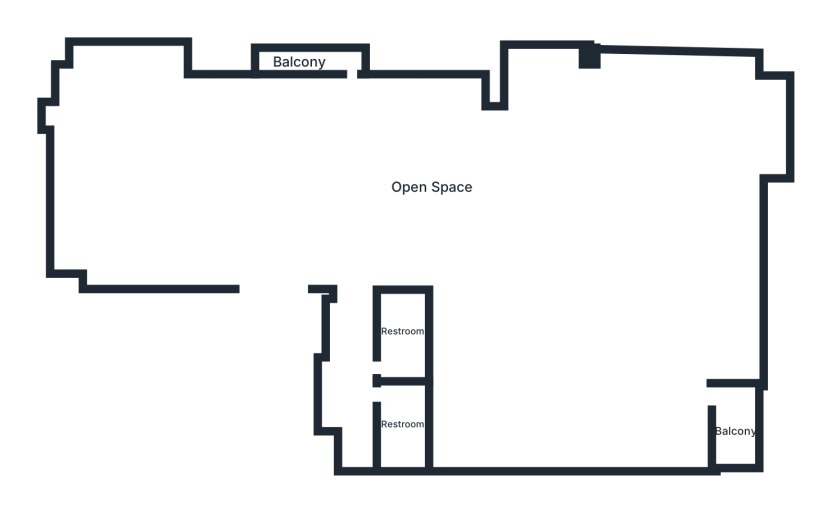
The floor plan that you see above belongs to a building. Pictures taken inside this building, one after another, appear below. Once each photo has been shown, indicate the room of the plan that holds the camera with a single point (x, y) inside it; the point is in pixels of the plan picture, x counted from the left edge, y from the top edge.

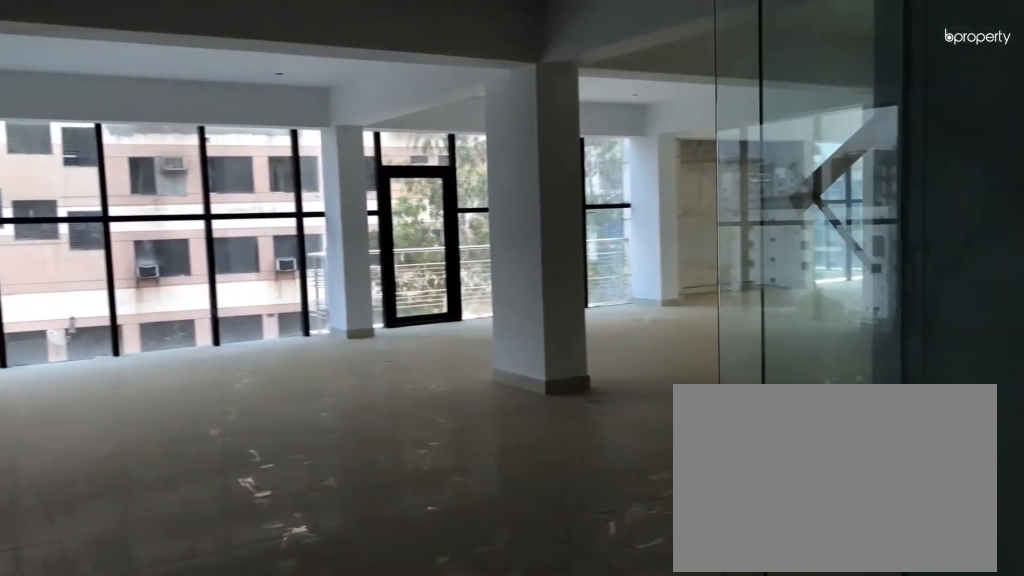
(293, 229)
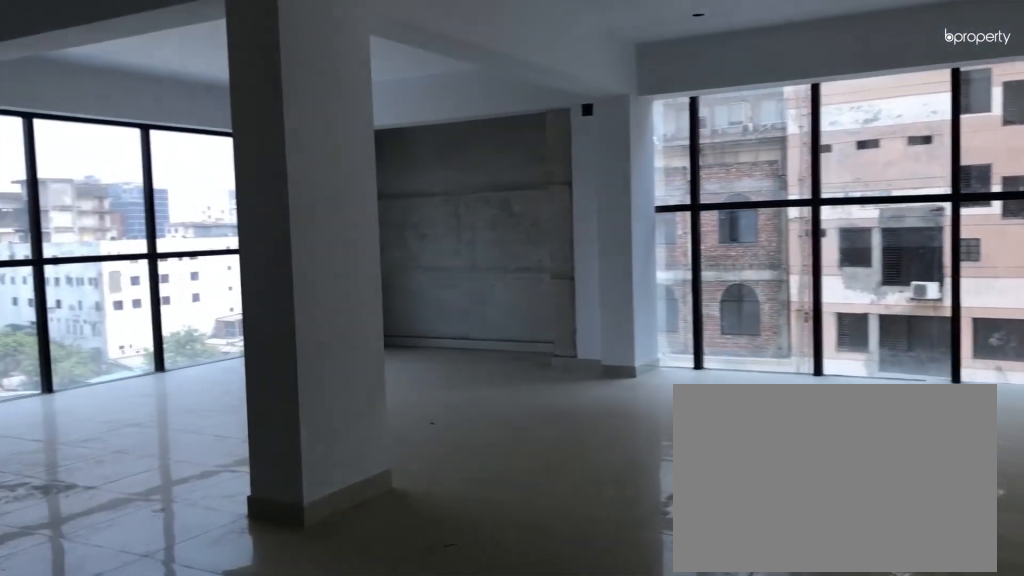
(421, 165)
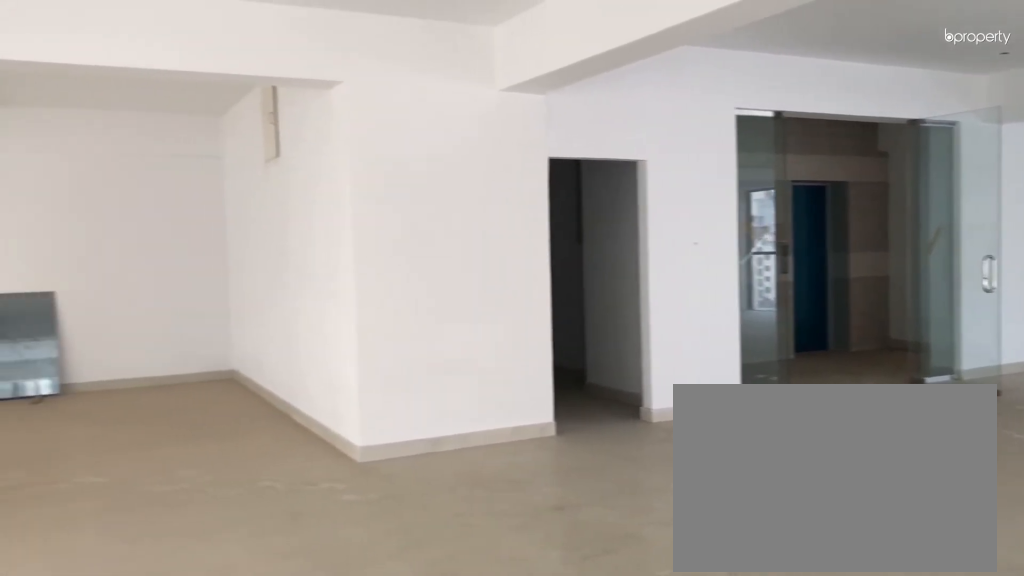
(421, 165)
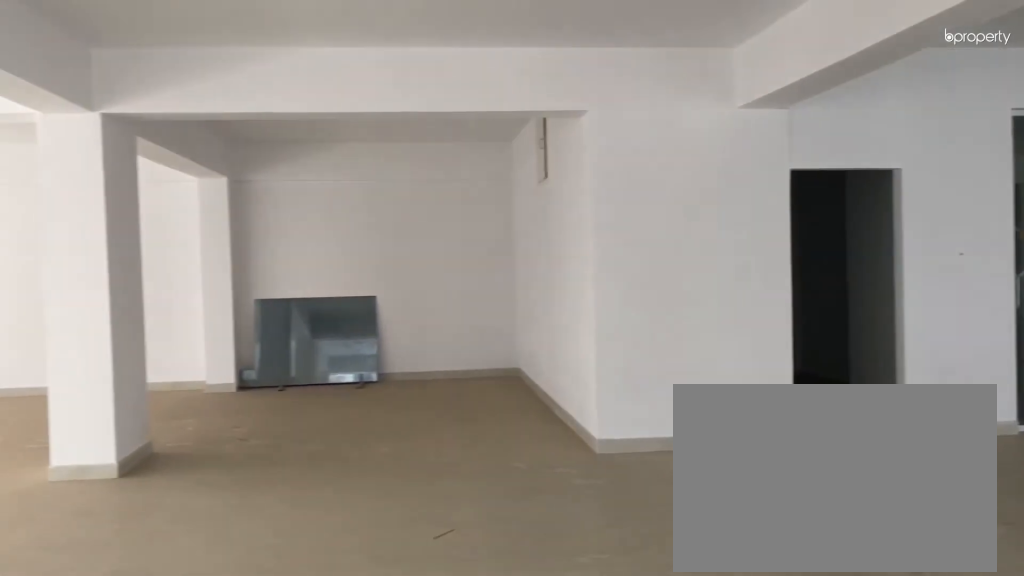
(421, 165)
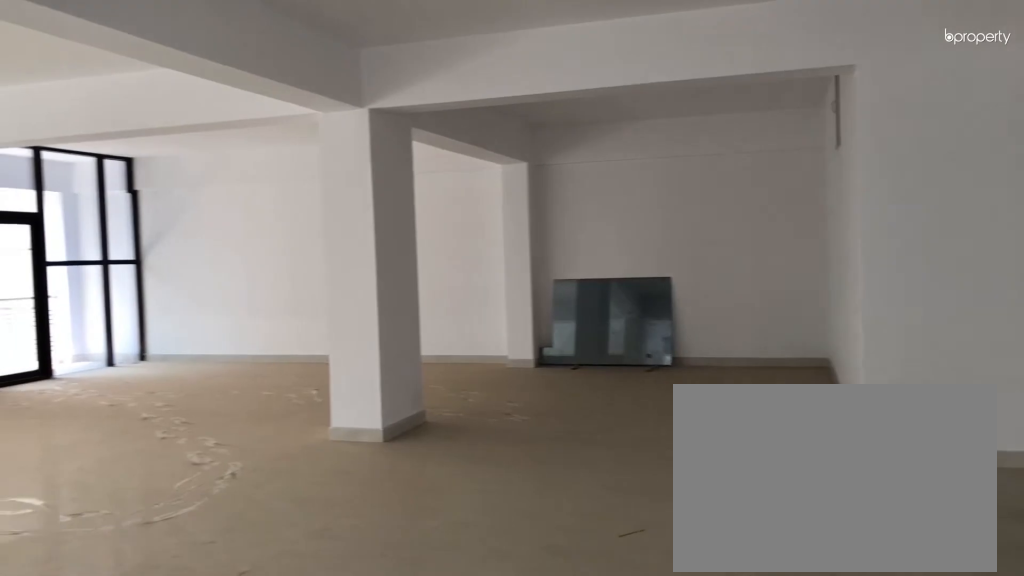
(421, 165)
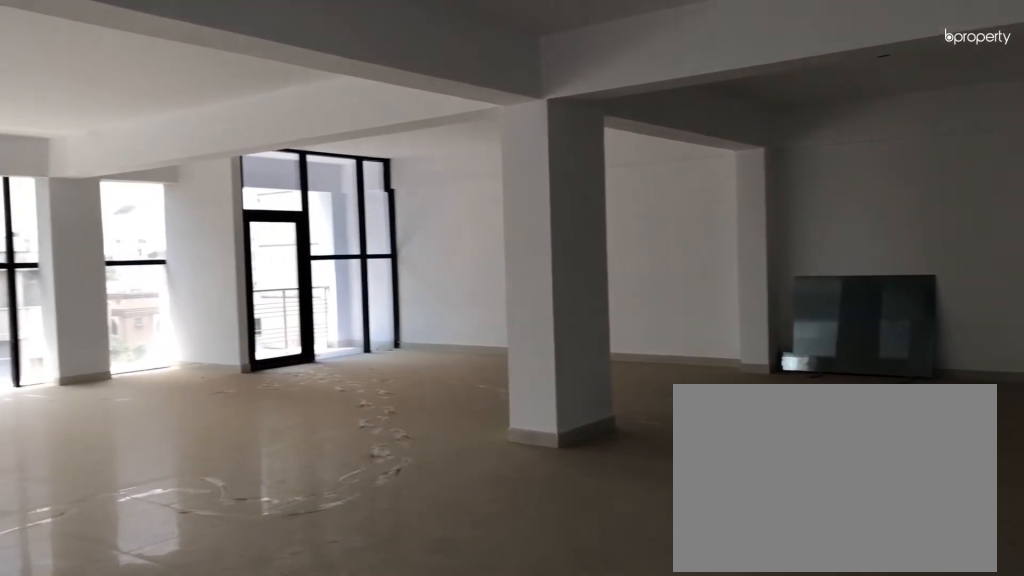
(421, 165)
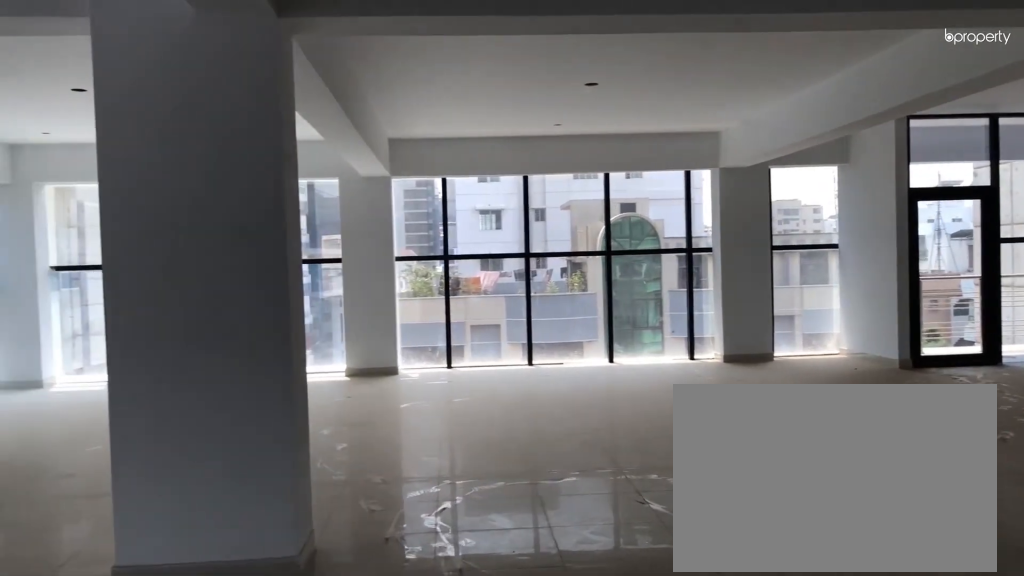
(421, 165)
